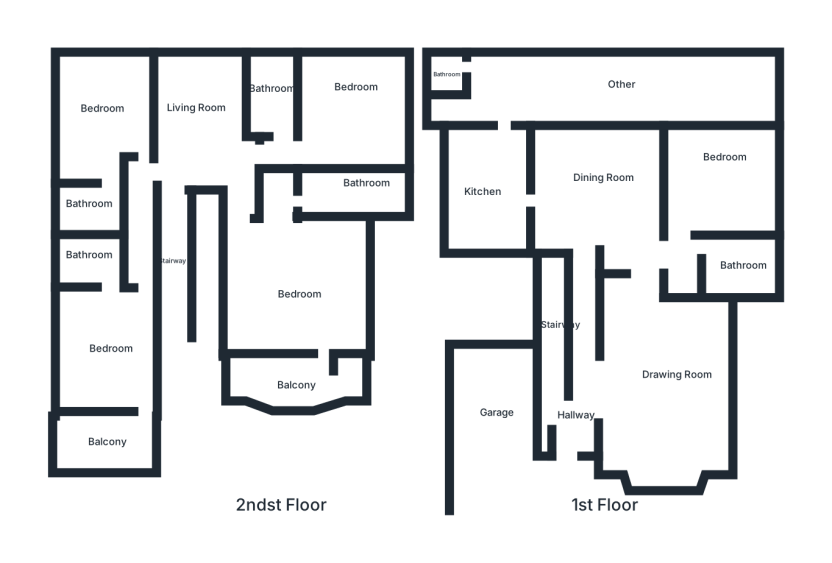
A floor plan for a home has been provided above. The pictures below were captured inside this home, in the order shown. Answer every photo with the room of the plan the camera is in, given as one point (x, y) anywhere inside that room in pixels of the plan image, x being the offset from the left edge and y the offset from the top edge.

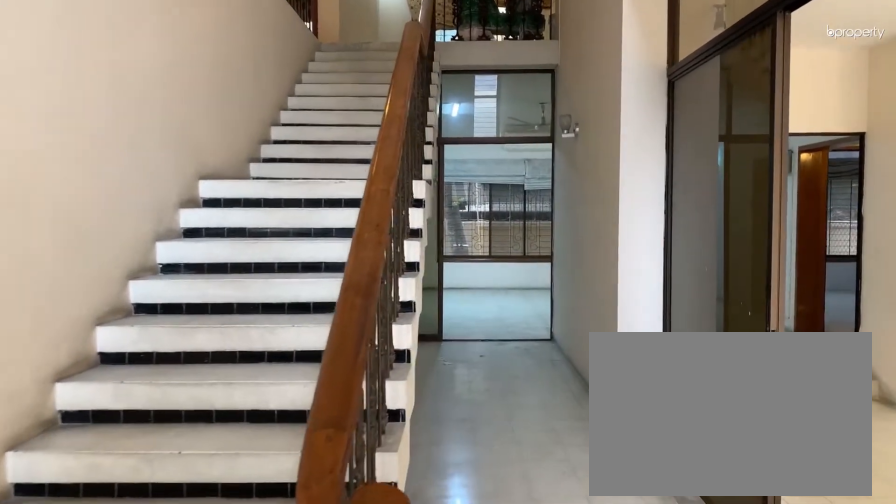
(578, 414)
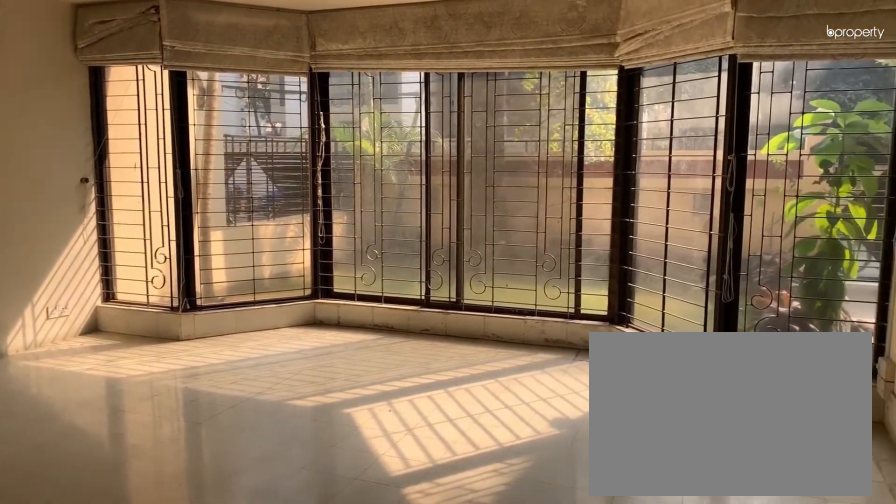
(668, 379)
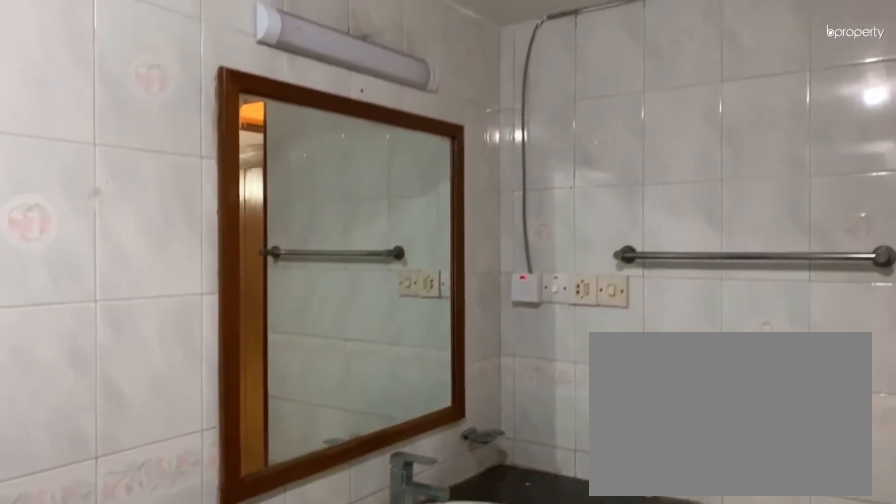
(736, 266)
